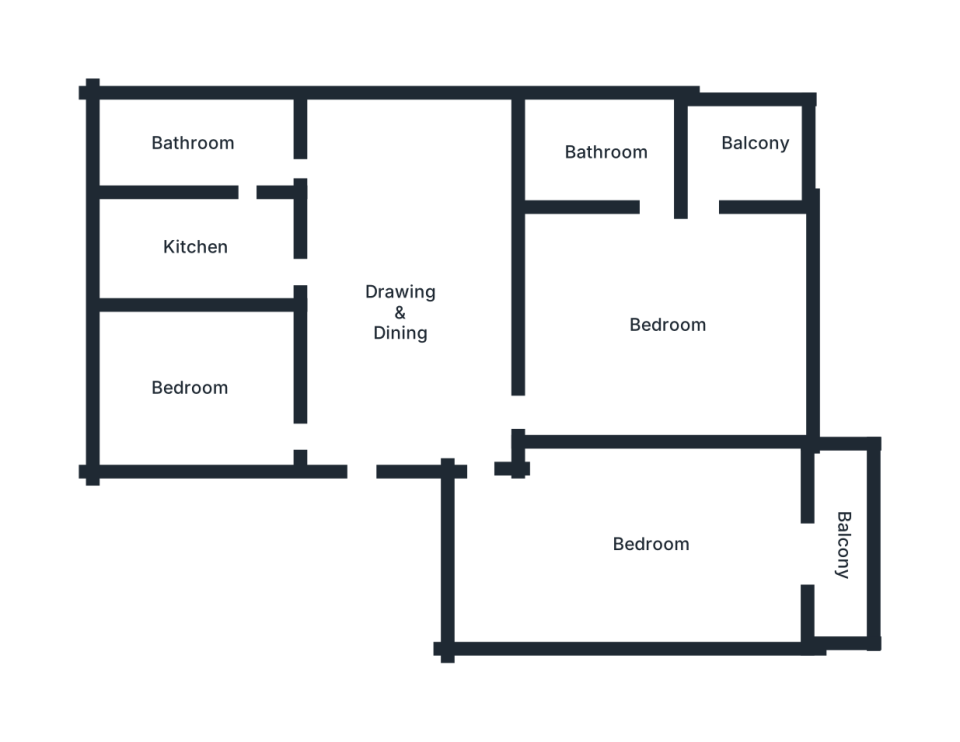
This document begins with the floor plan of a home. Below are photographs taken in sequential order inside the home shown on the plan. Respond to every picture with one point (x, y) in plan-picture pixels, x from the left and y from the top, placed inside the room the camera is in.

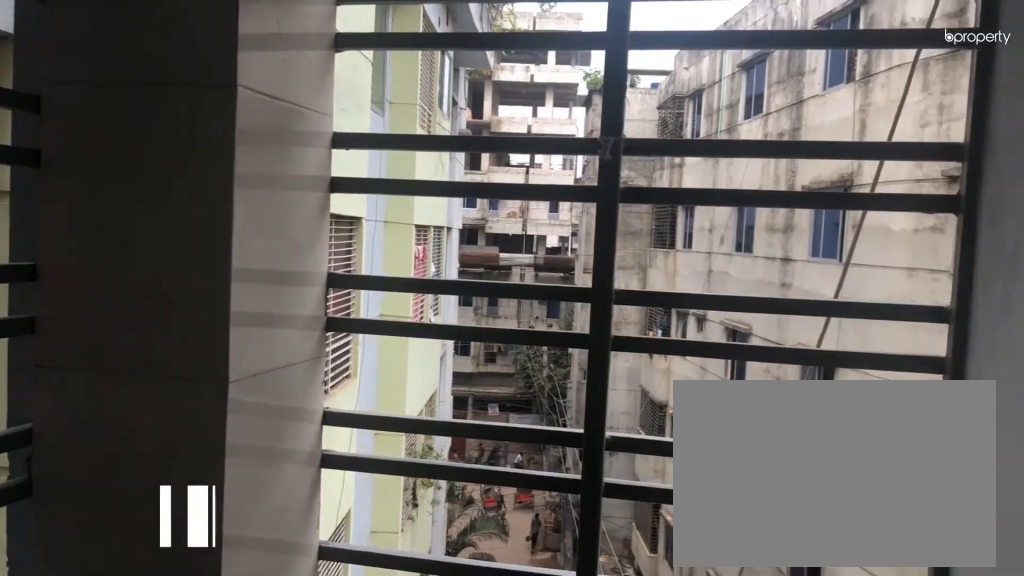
(751, 155)
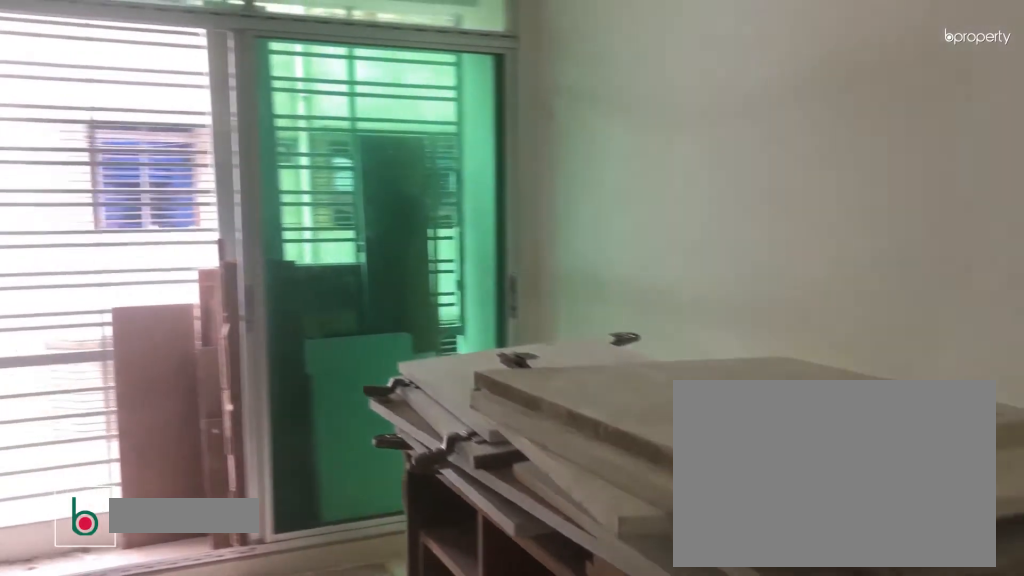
(651, 563)
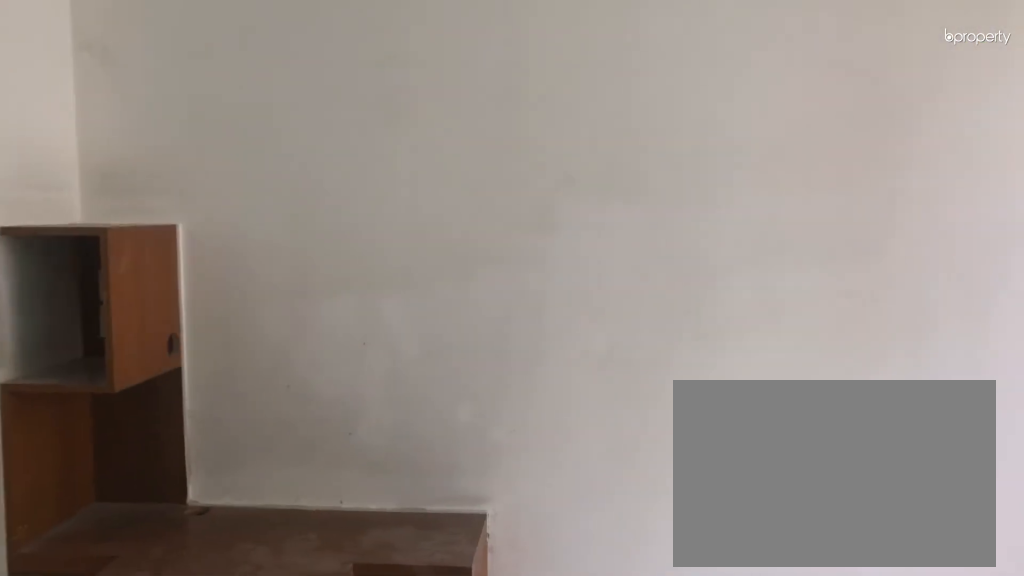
(651, 564)
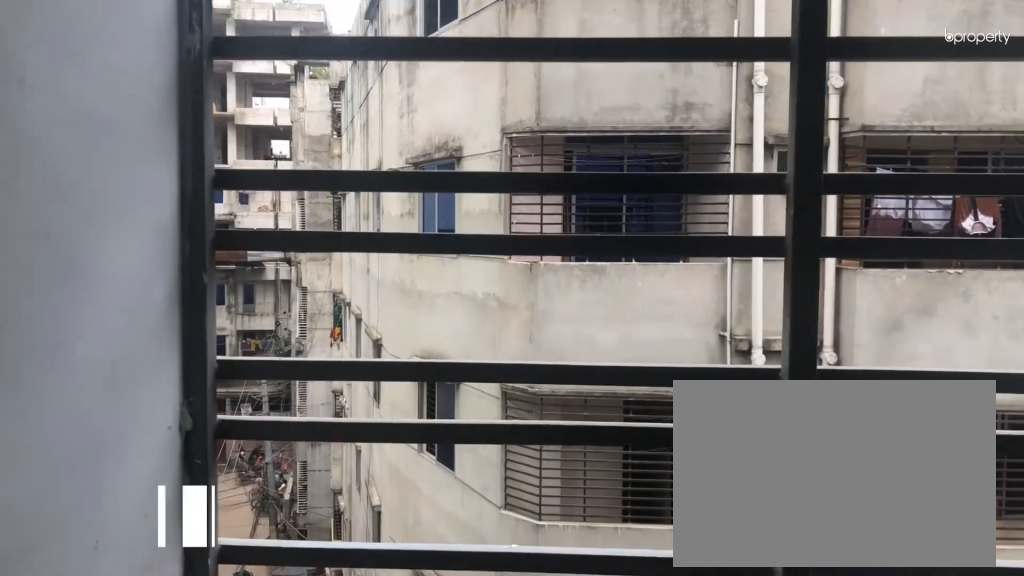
(847, 553)
